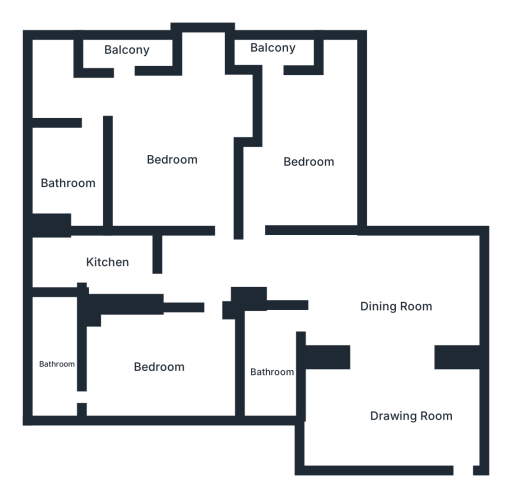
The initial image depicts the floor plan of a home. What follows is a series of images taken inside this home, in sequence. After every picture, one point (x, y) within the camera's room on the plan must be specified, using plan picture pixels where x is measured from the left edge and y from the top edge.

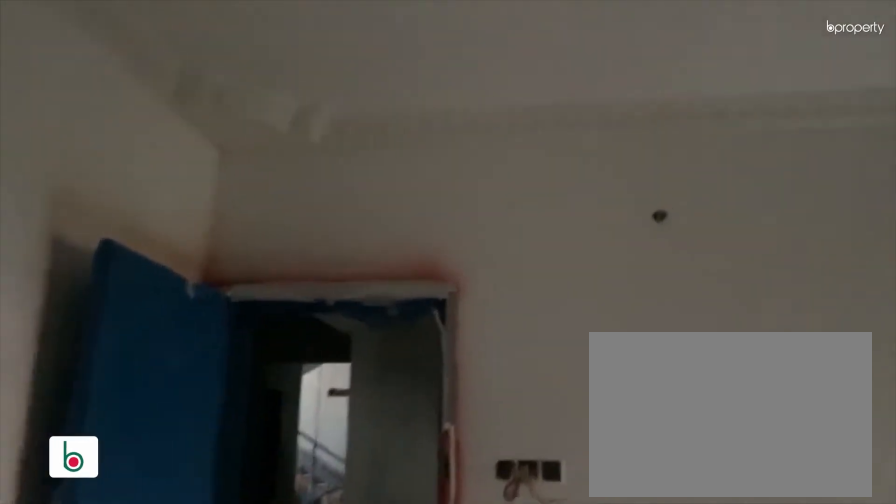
(399, 404)
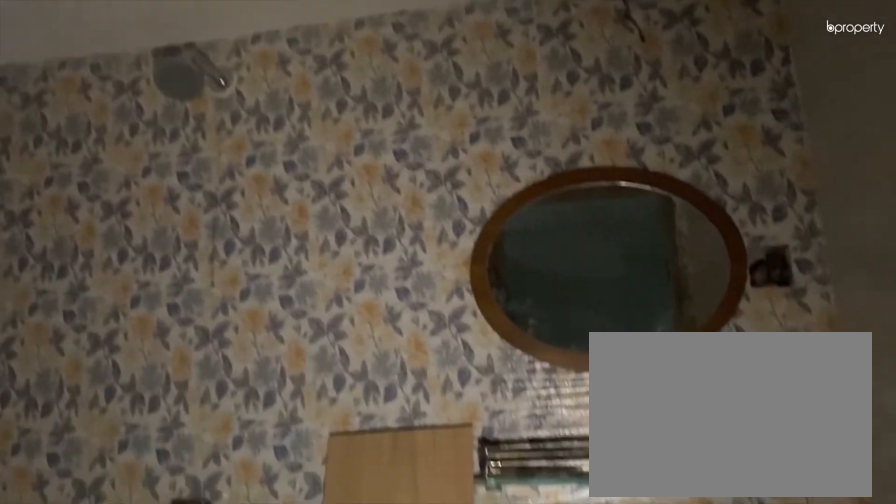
(274, 369)
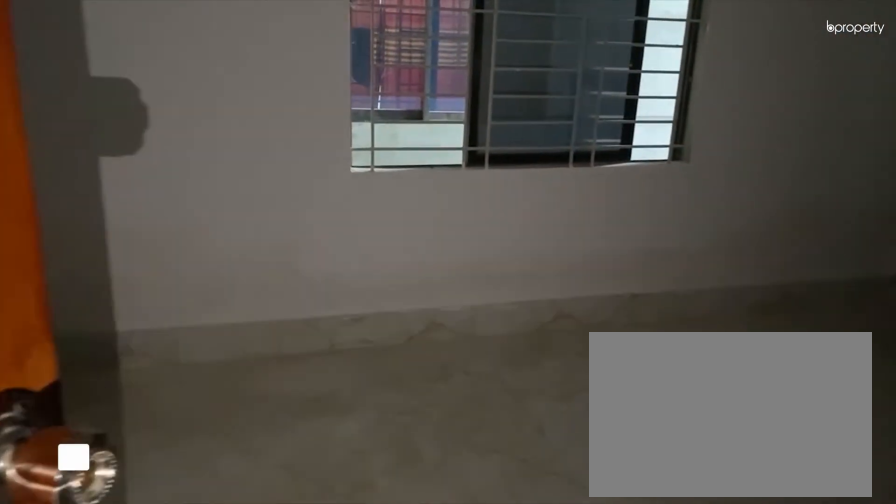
(160, 369)
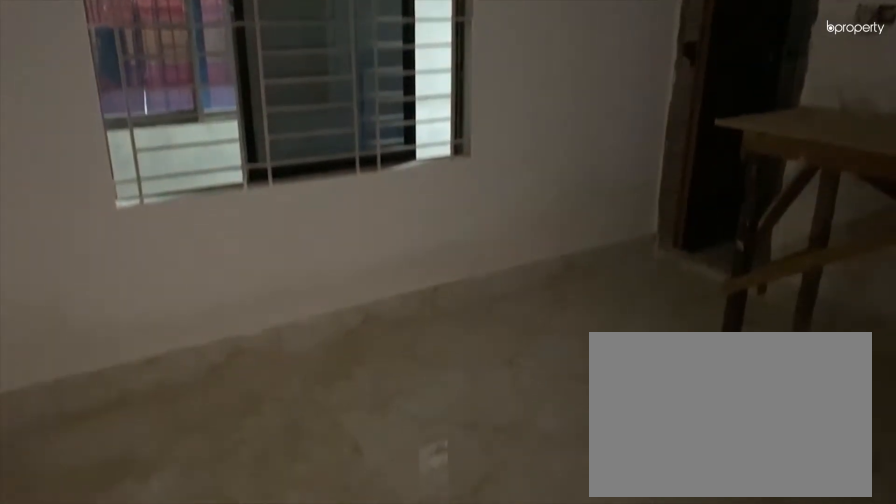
(160, 369)
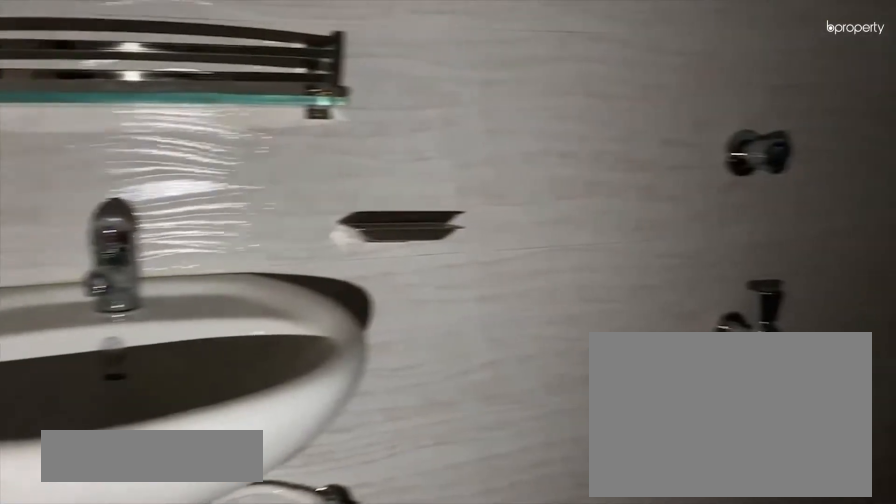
(58, 367)
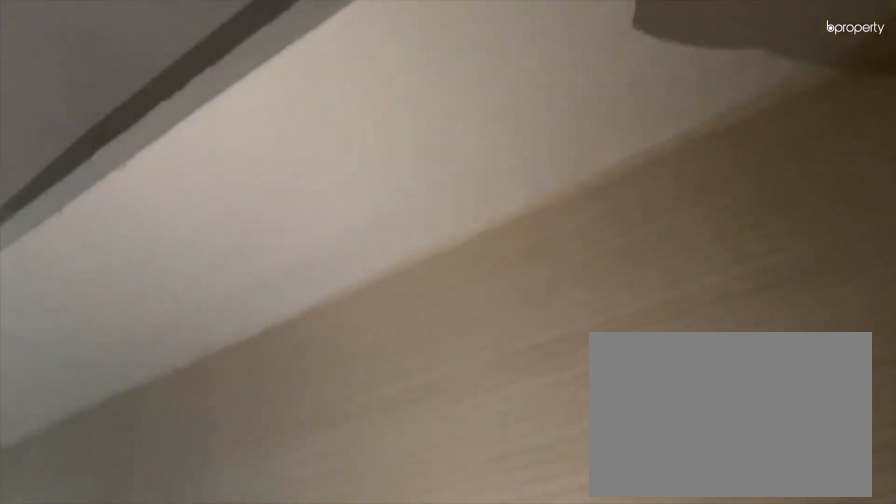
(106, 261)
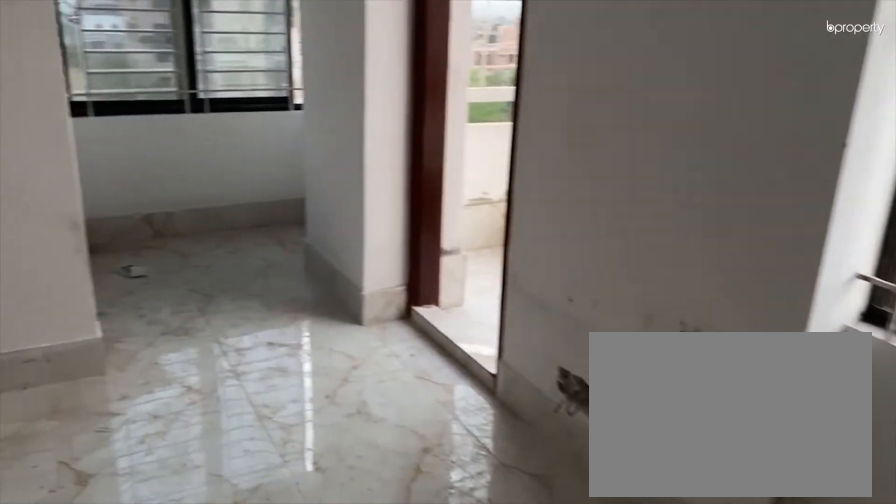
(176, 157)
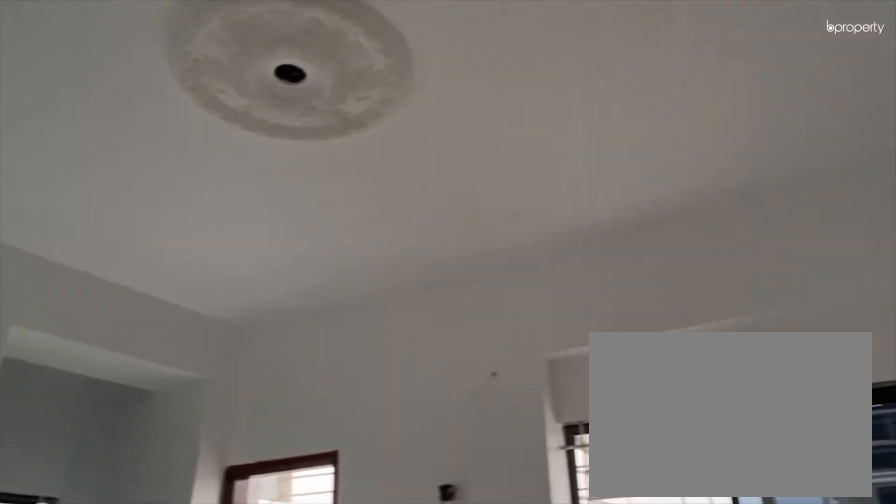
(176, 157)
